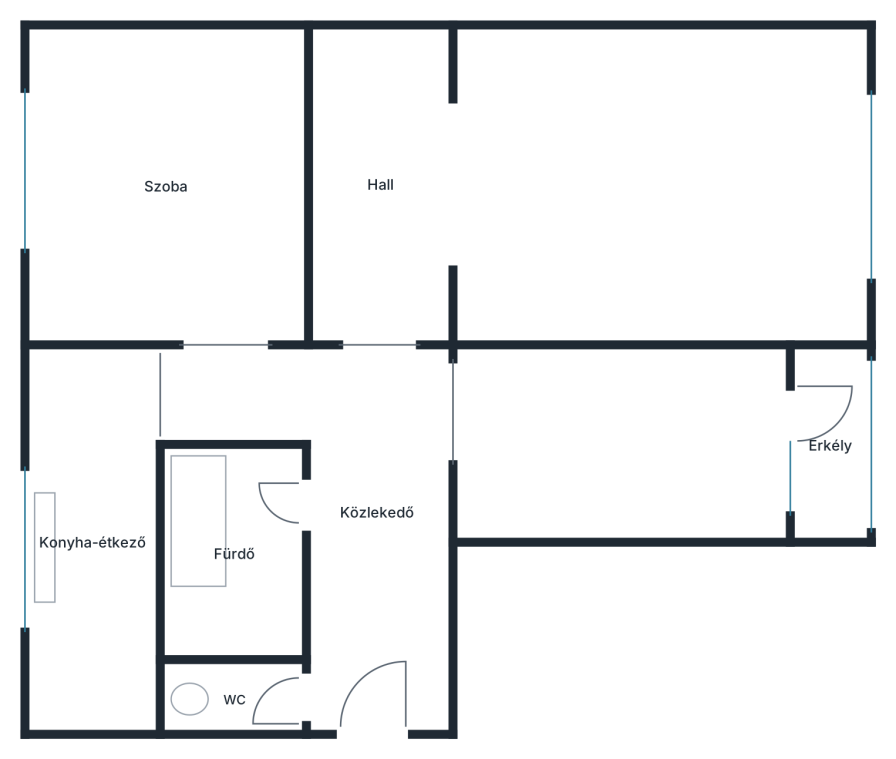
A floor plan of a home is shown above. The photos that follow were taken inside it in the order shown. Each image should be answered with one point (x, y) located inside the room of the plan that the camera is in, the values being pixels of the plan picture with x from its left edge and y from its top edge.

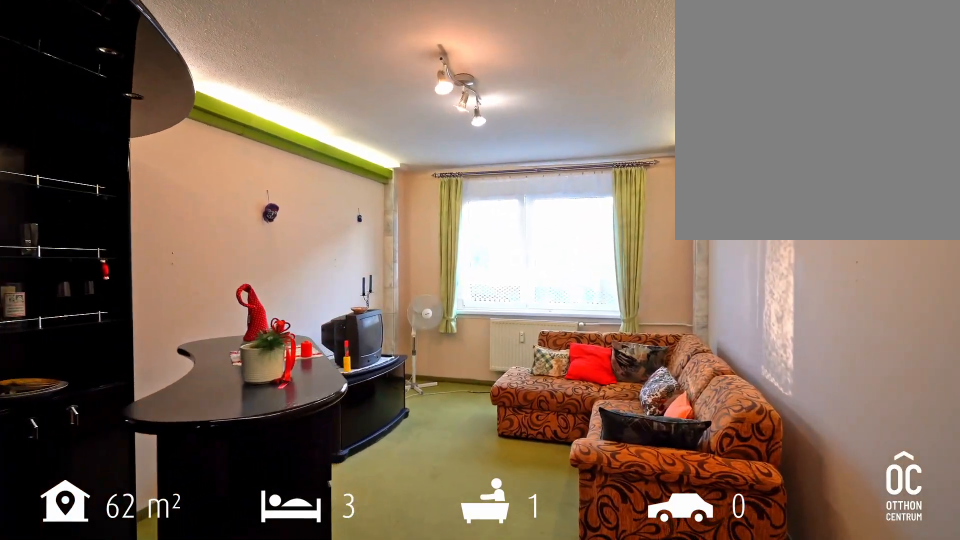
(653, 197)
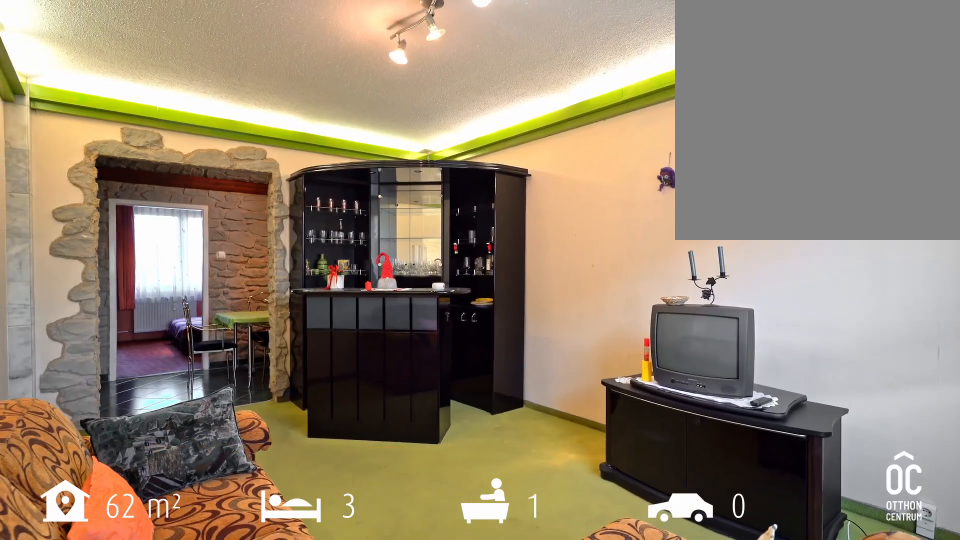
(652, 198)
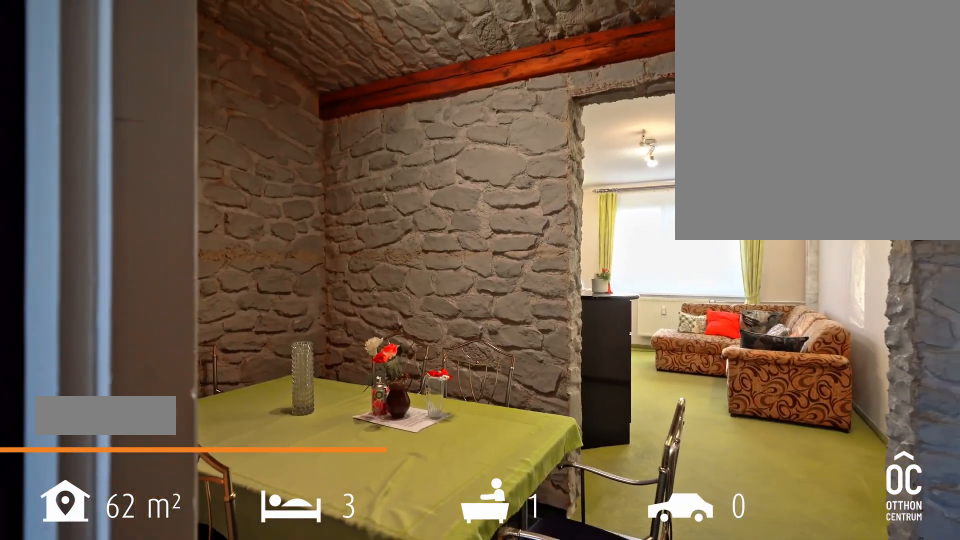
(383, 185)
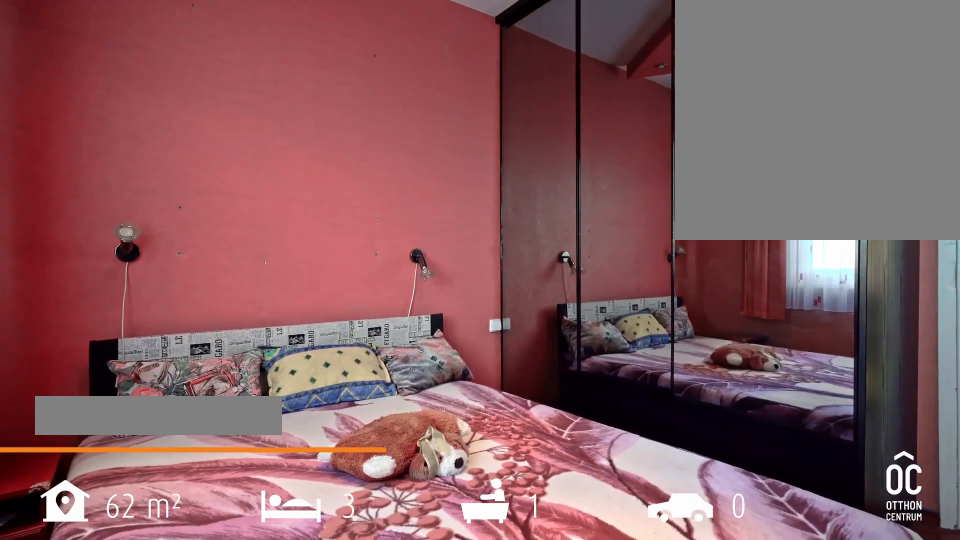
(183, 201)
